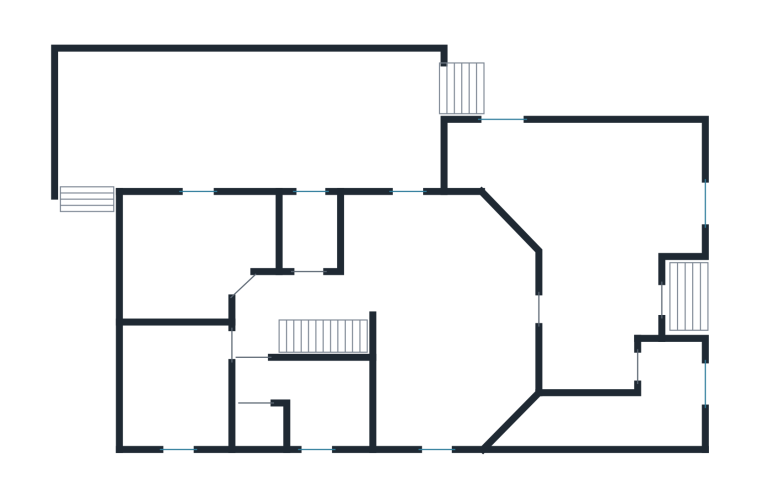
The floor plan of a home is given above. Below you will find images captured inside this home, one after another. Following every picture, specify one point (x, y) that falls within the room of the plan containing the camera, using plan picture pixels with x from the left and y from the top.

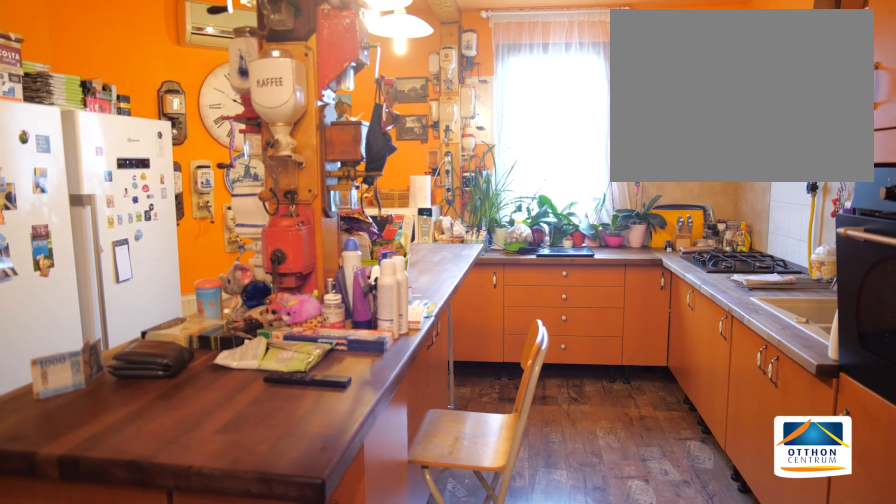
(436, 303)
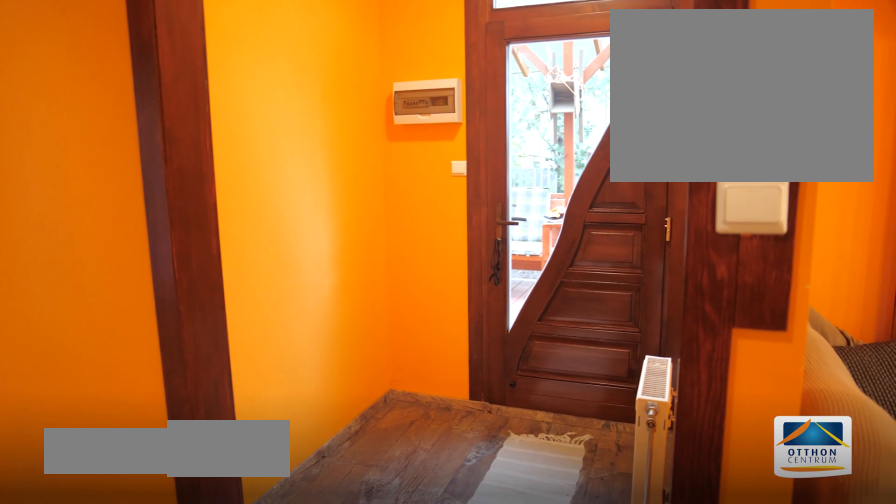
(310, 233)
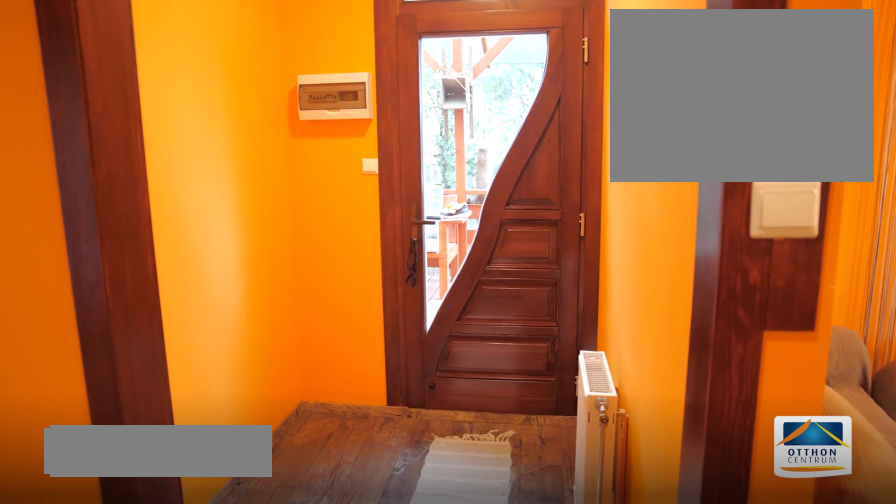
(310, 233)
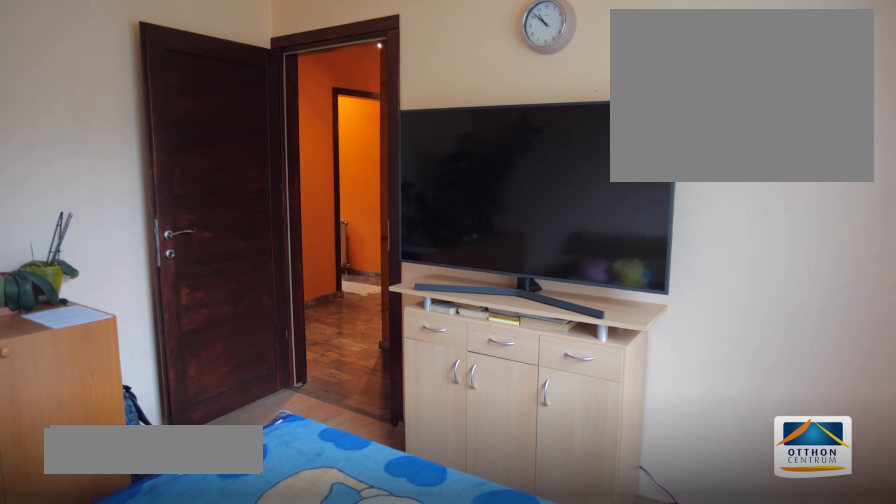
(173, 385)
